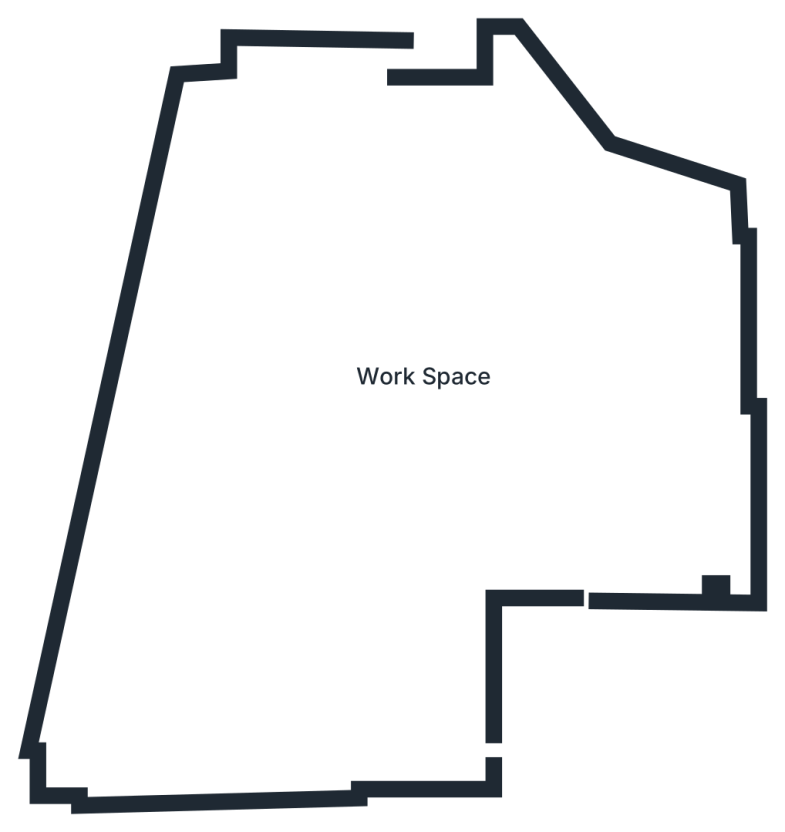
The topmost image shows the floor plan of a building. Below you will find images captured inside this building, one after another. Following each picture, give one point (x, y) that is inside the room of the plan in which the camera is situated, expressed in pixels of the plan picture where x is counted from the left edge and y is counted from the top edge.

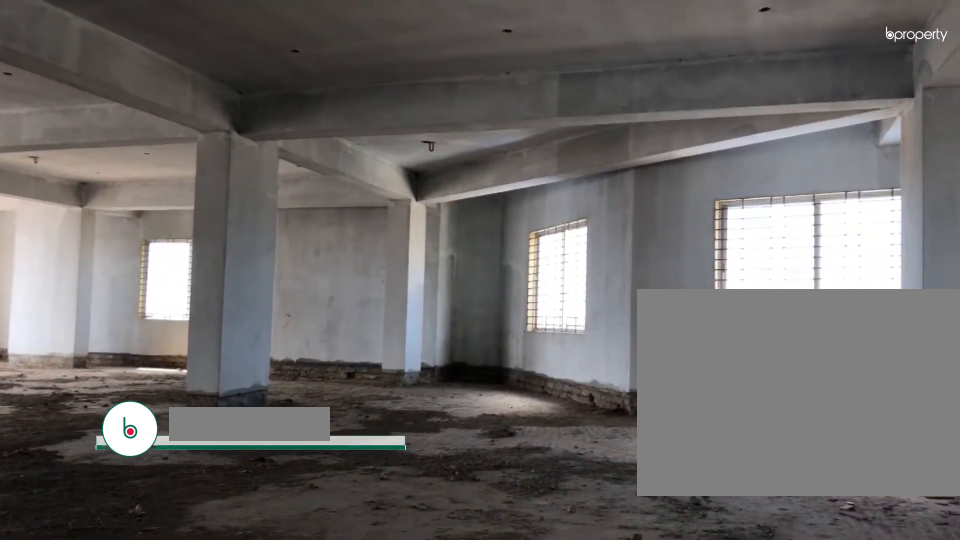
(558, 458)
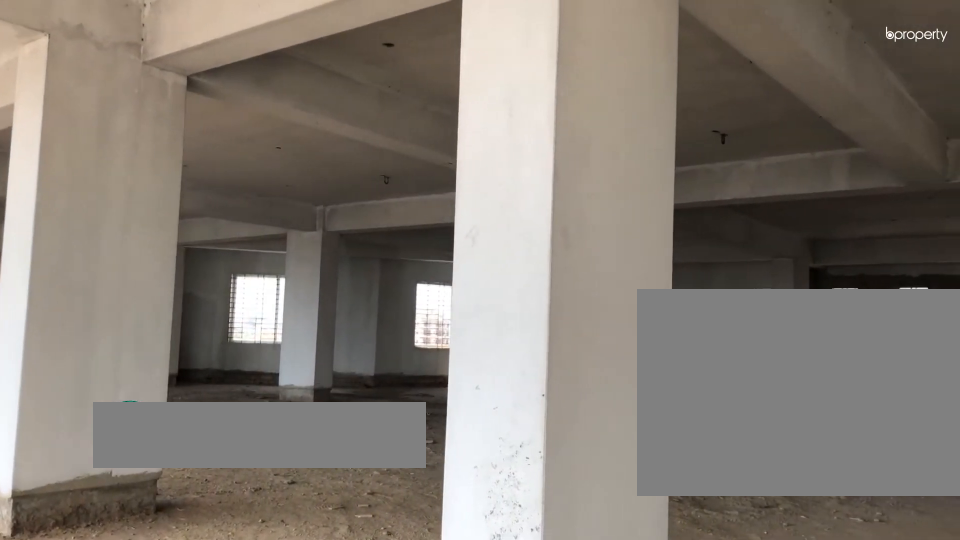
(406, 402)
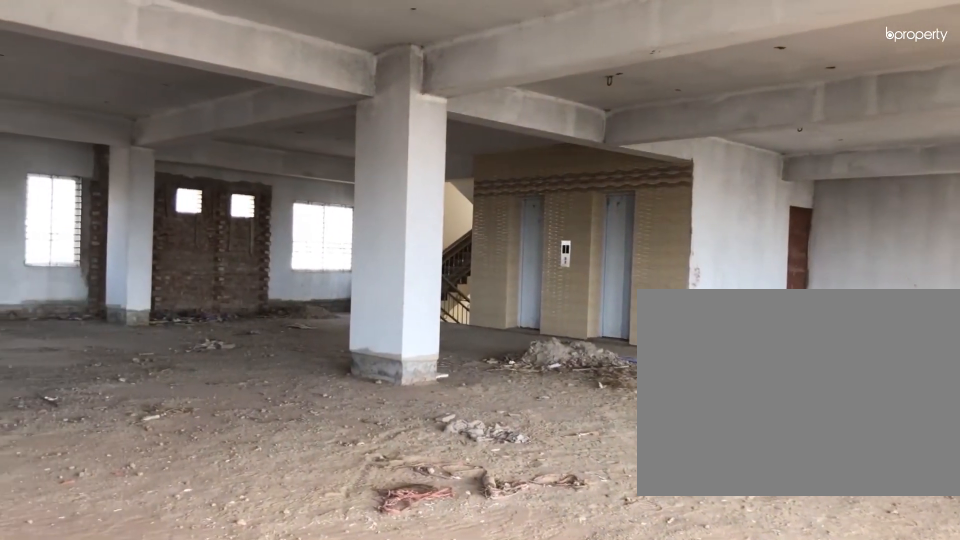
(406, 402)
